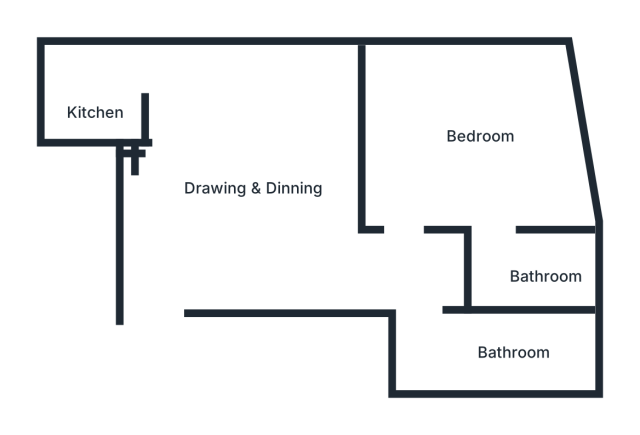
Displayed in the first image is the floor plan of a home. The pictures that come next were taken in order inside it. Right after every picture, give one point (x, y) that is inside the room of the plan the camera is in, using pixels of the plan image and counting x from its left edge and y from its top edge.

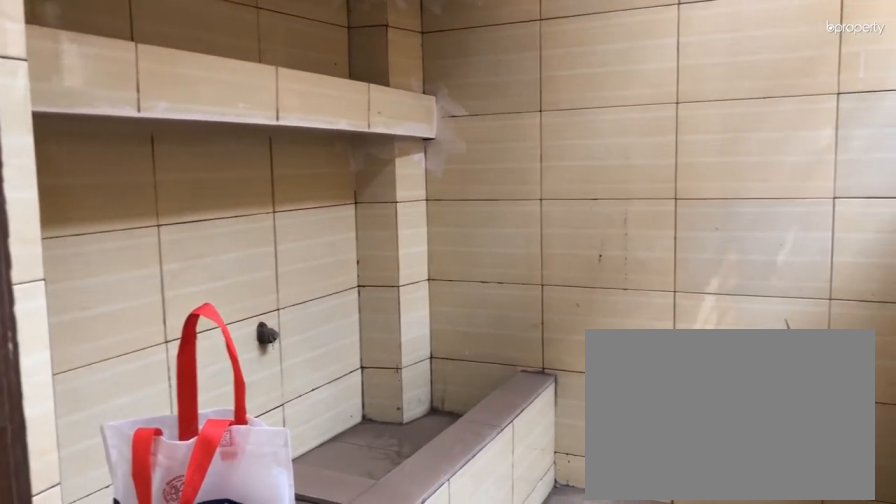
(97, 91)
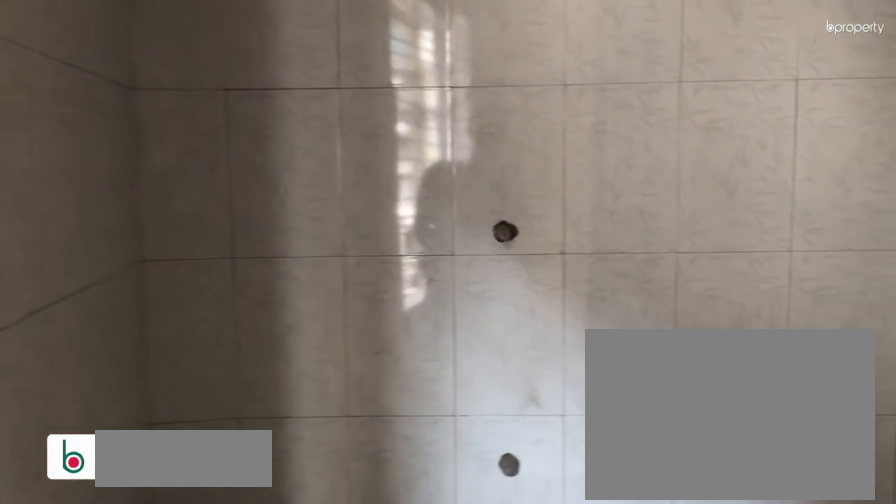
(524, 262)
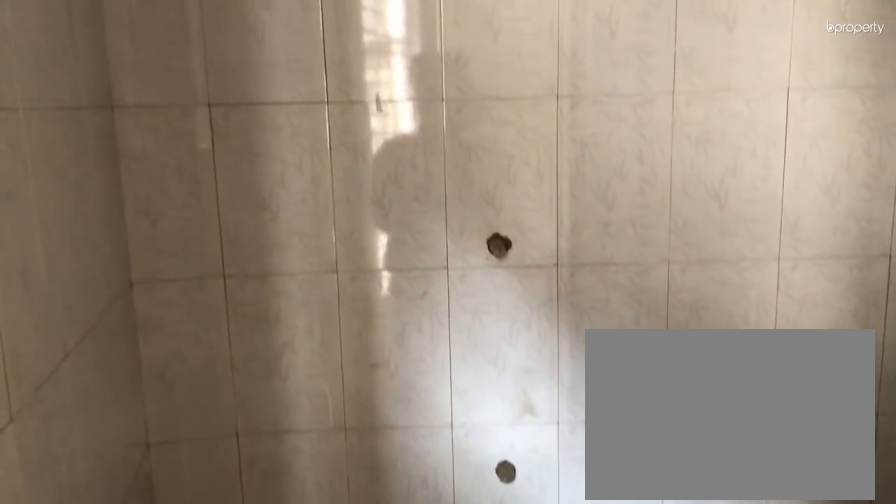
(524, 262)
